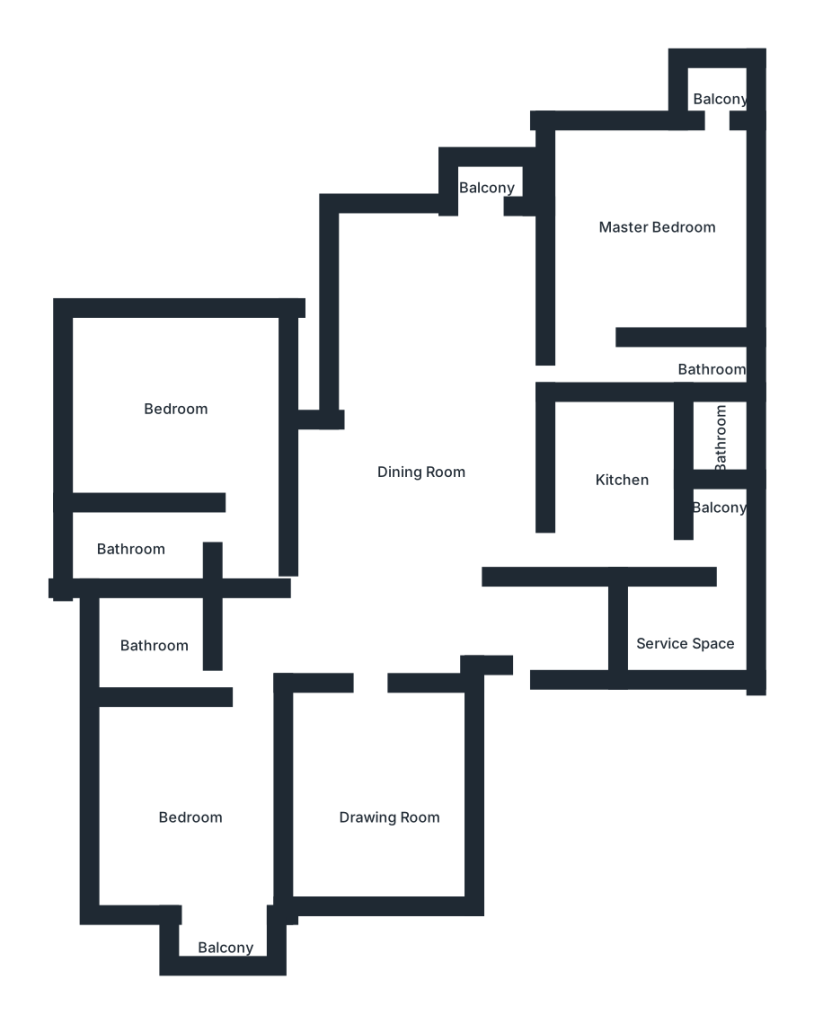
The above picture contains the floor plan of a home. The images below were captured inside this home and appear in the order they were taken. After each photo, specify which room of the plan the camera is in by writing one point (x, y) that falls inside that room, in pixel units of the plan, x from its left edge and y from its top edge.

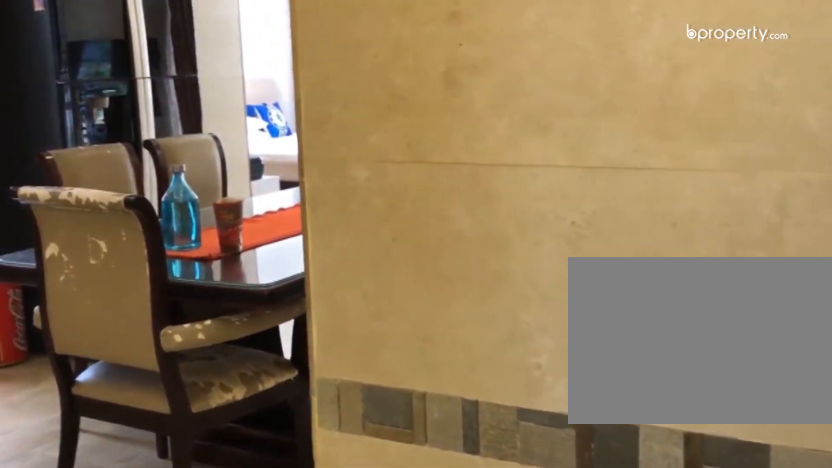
(468, 621)
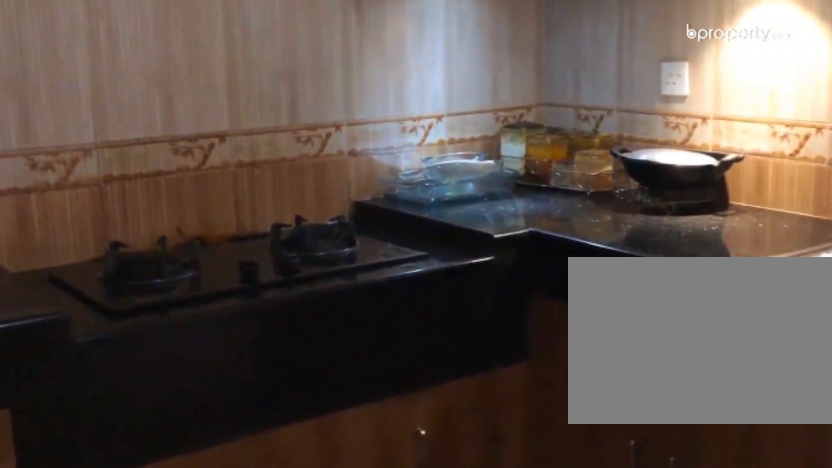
(612, 488)
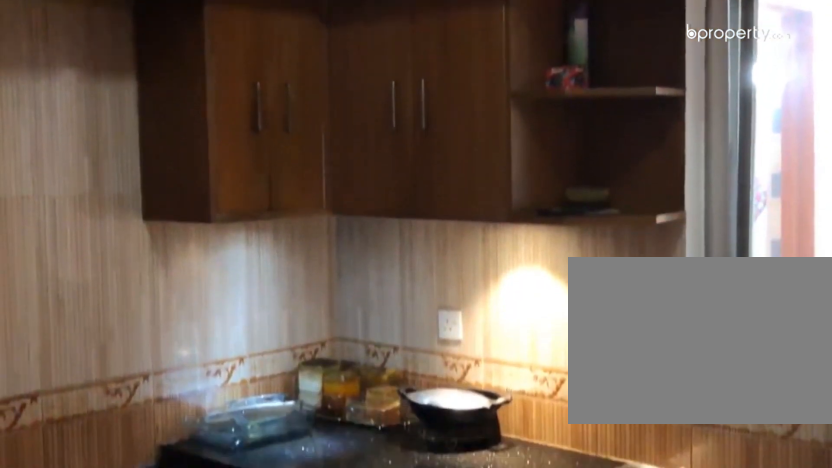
(612, 488)
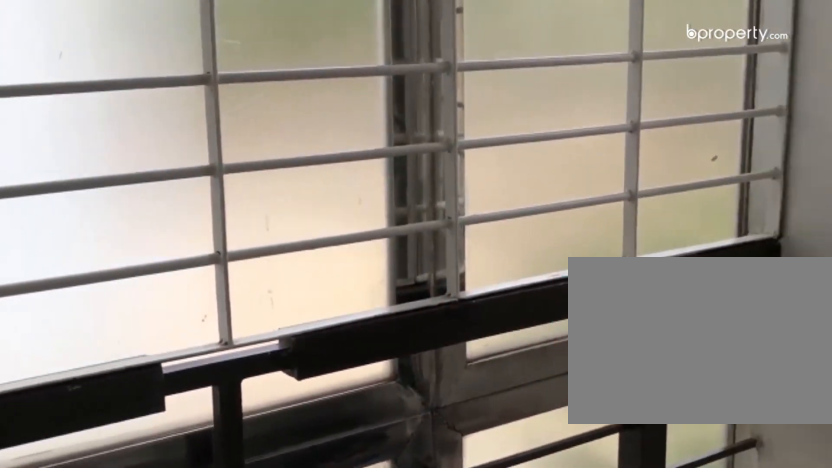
(212, 942)
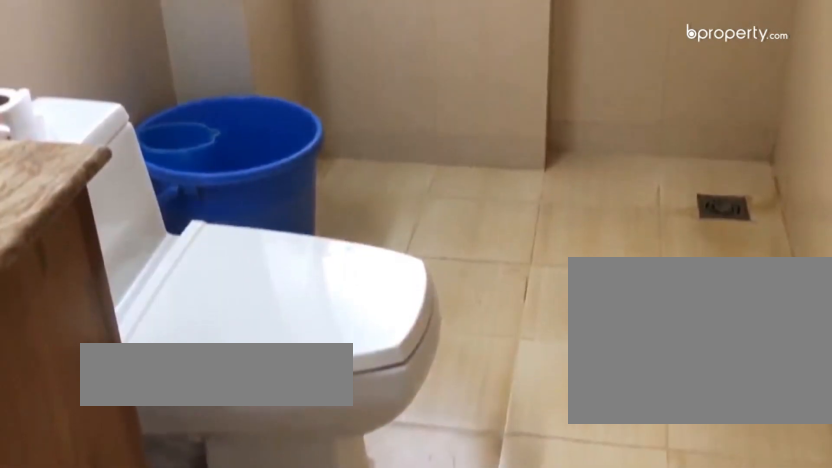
(155, 539)
